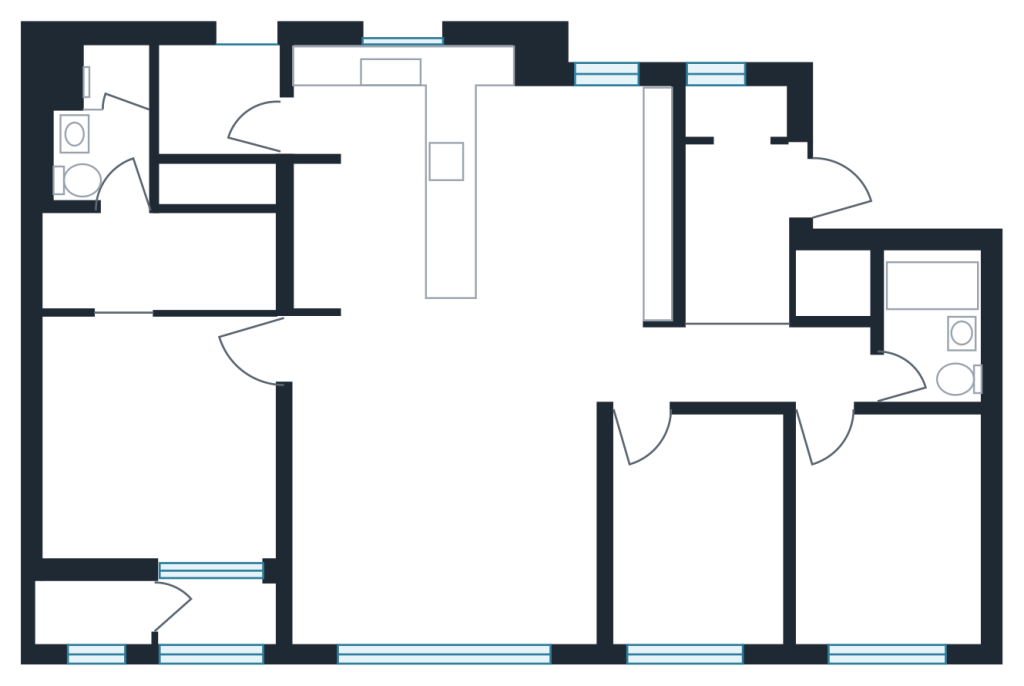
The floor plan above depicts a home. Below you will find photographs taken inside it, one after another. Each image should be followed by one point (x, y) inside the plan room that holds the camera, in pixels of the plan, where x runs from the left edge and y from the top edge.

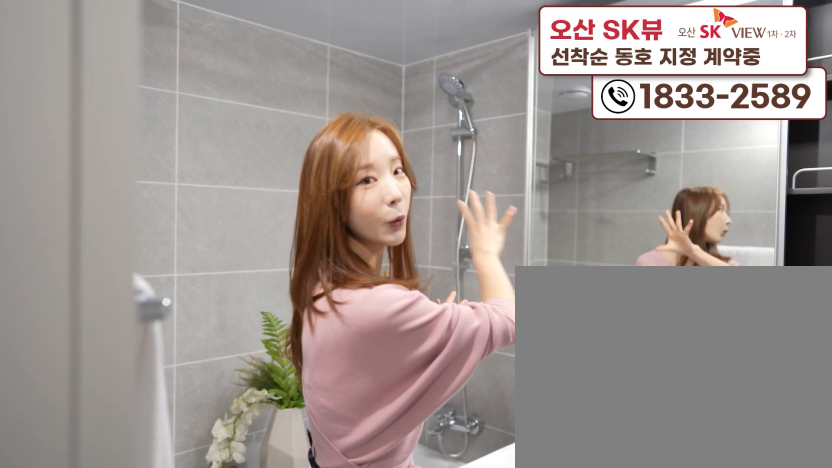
(940, 357)
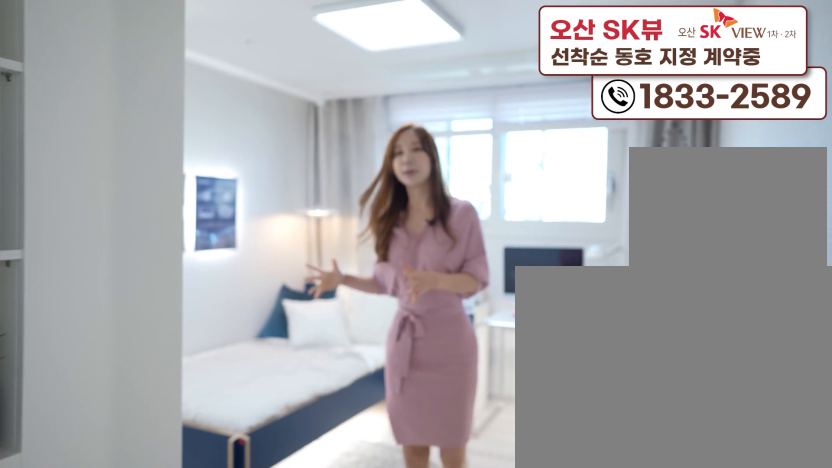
(879, 583)
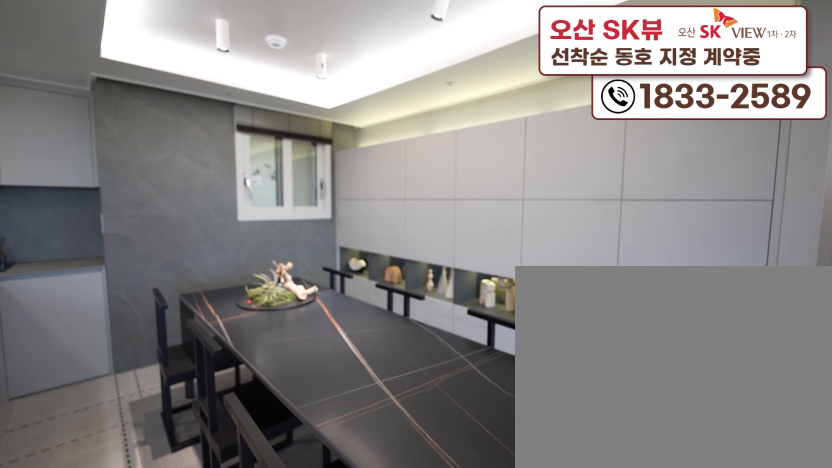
(408, 324)
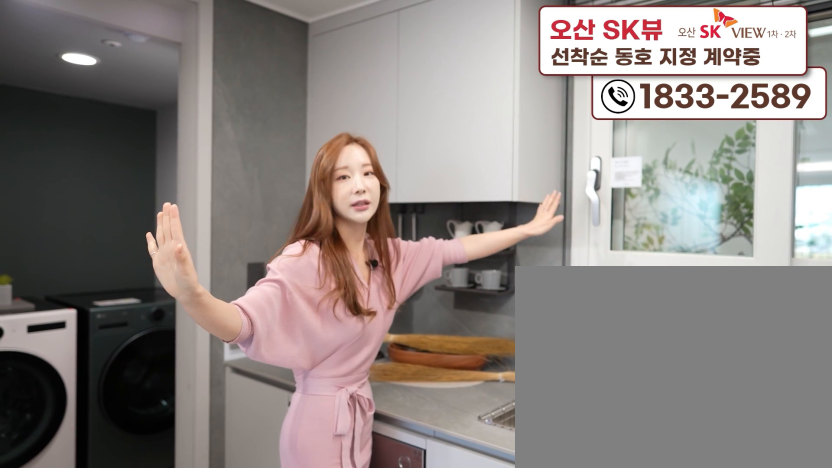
(408, 324)
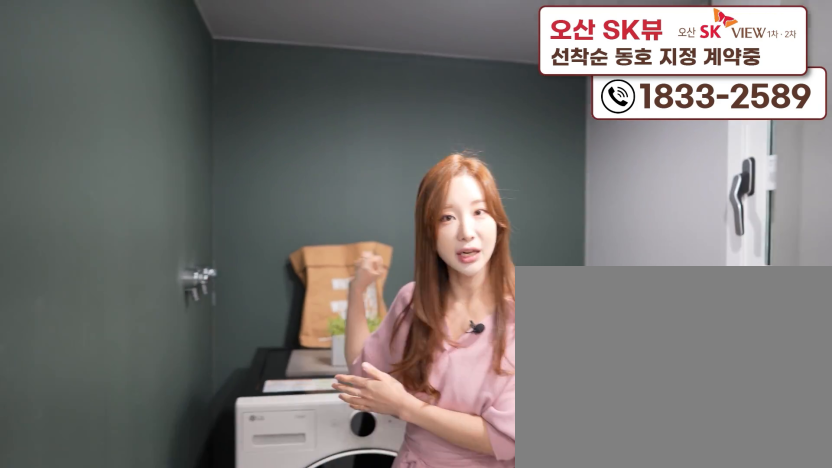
(232, 116)
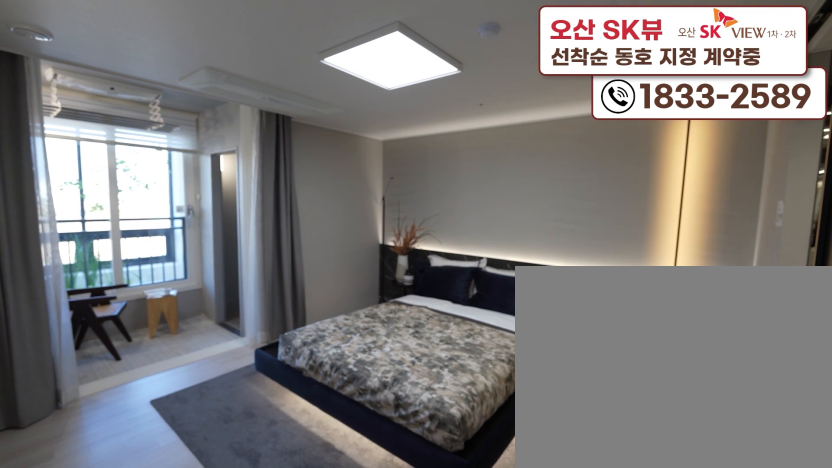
(163, 507)
